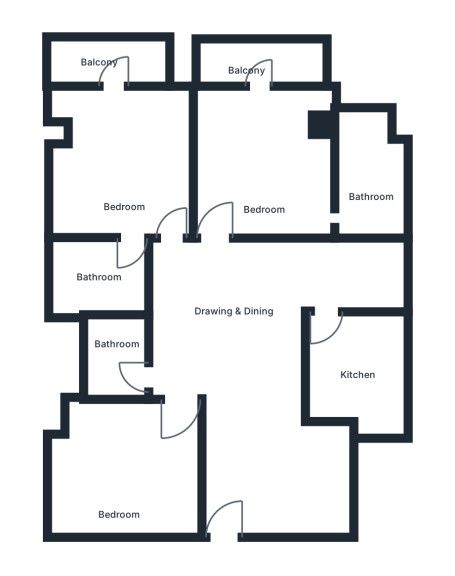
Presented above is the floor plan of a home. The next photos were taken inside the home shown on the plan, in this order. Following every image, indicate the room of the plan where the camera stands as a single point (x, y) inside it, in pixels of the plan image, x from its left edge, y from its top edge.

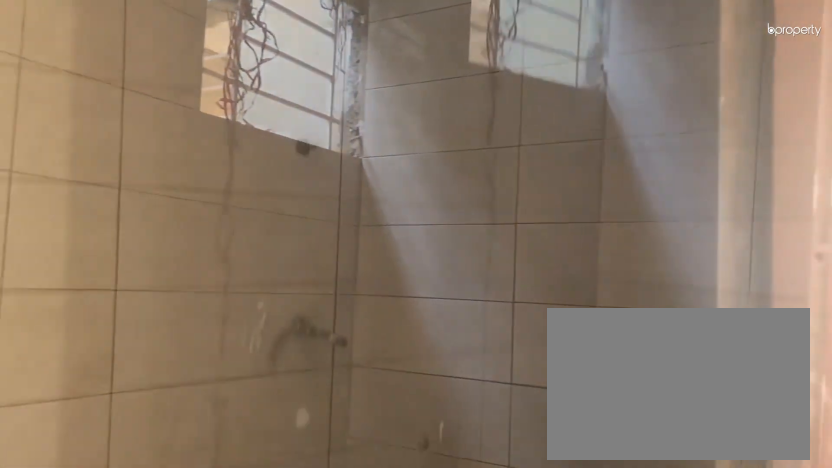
(122, 339)
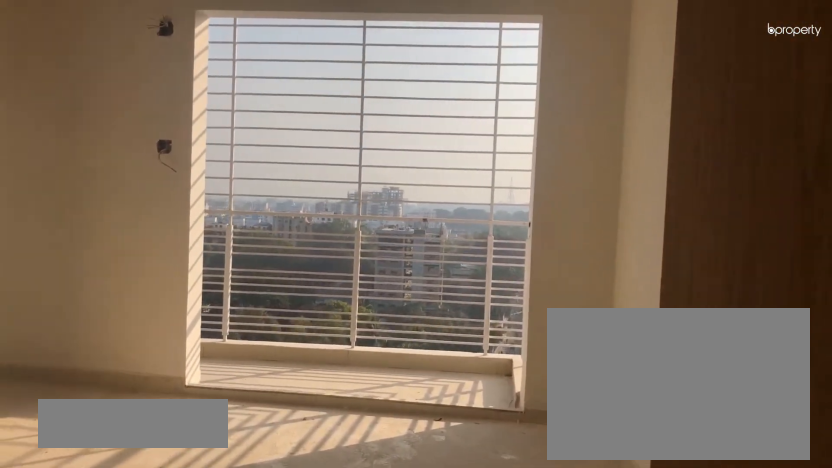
(122, 166)
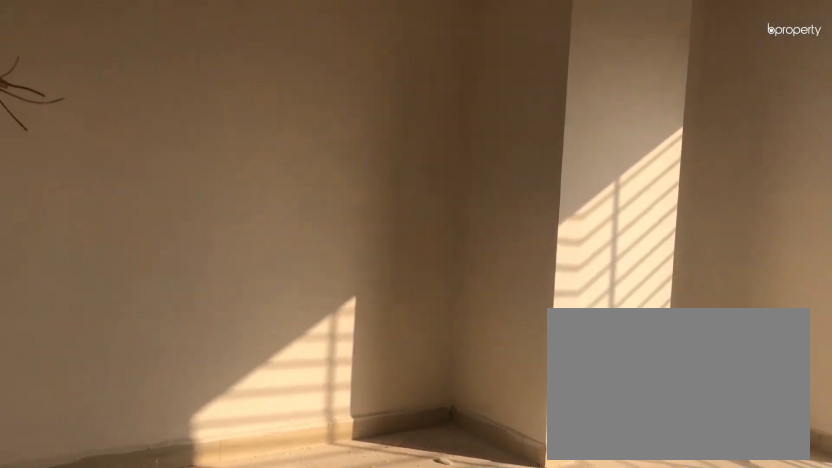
(122, 166)
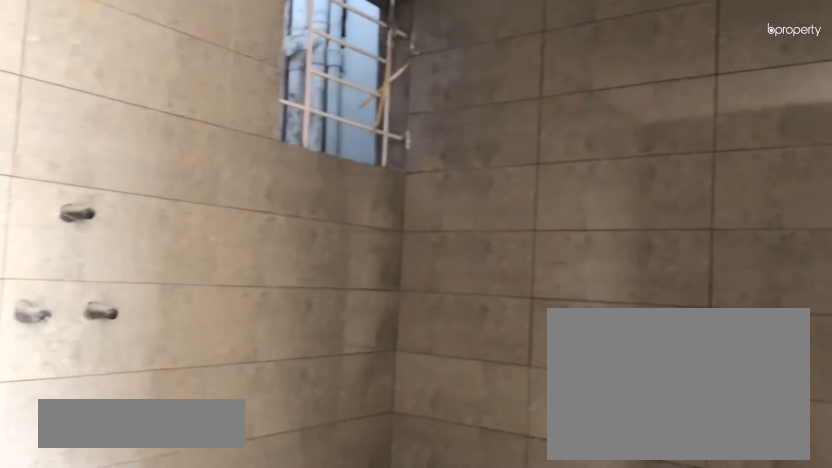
(77, 291)
